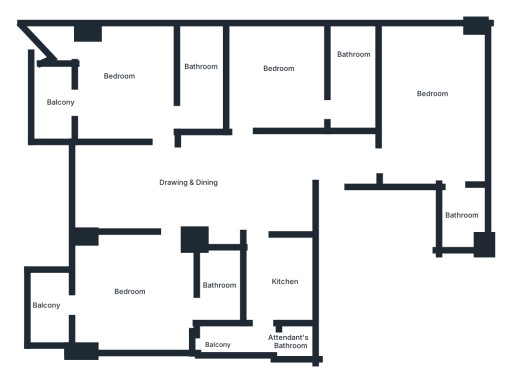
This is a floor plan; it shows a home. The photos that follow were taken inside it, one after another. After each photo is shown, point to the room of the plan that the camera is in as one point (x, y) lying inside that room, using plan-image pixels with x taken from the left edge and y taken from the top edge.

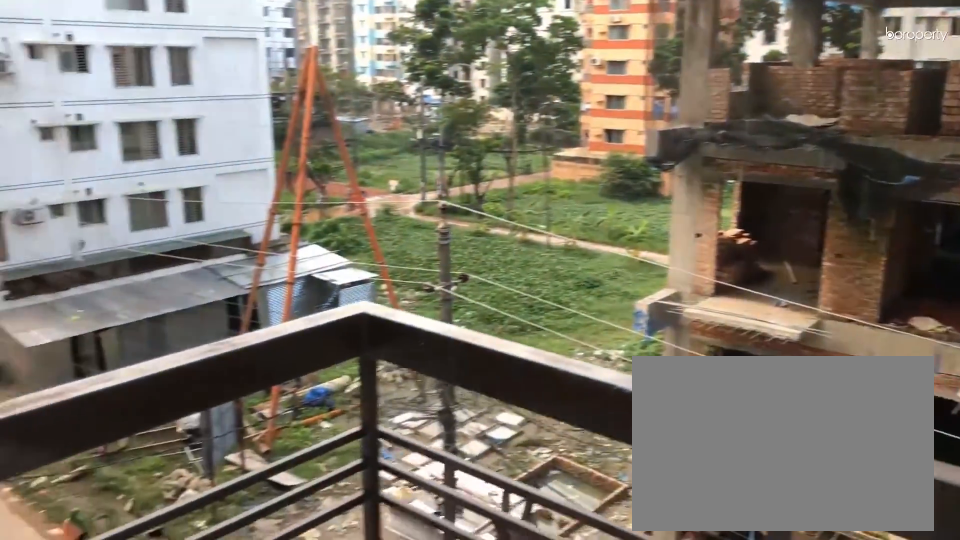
(57, 103)
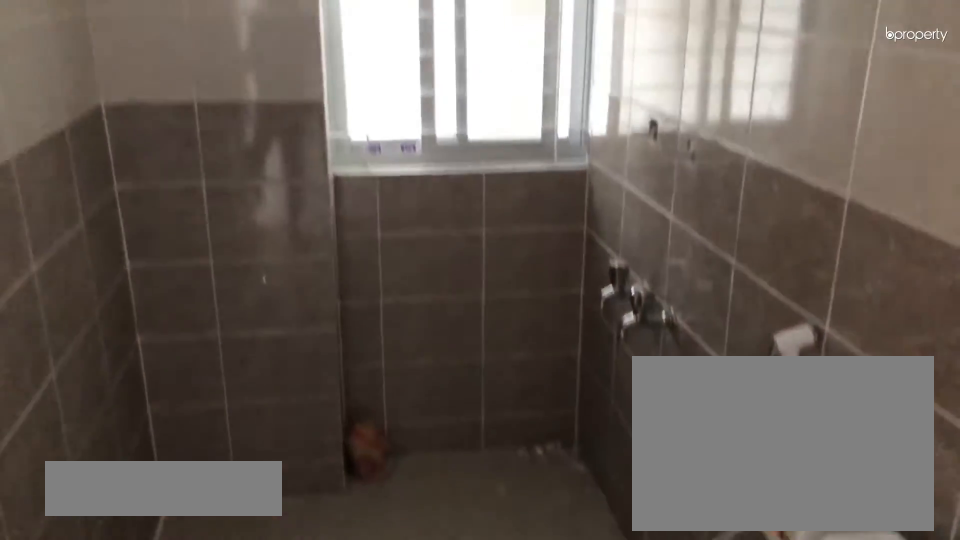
(202, 75)
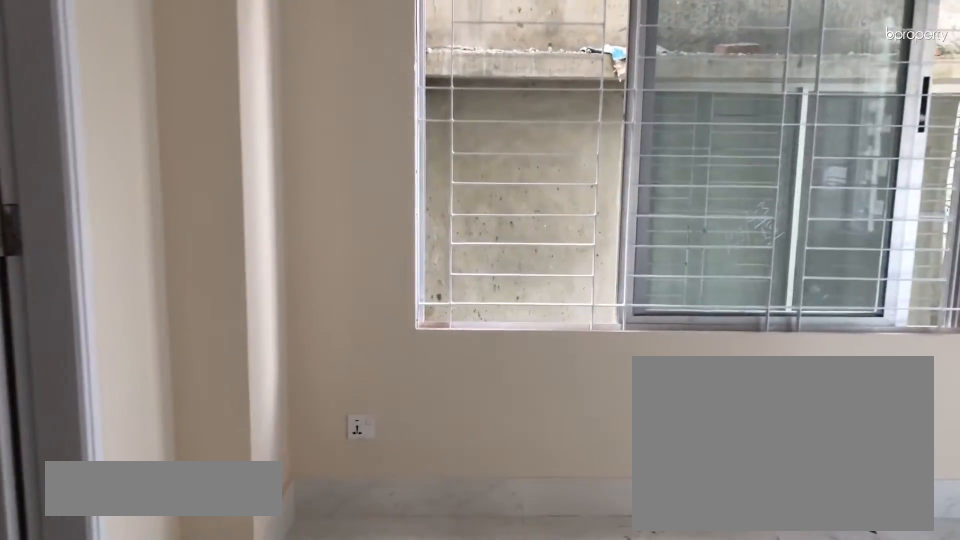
(142, 296)
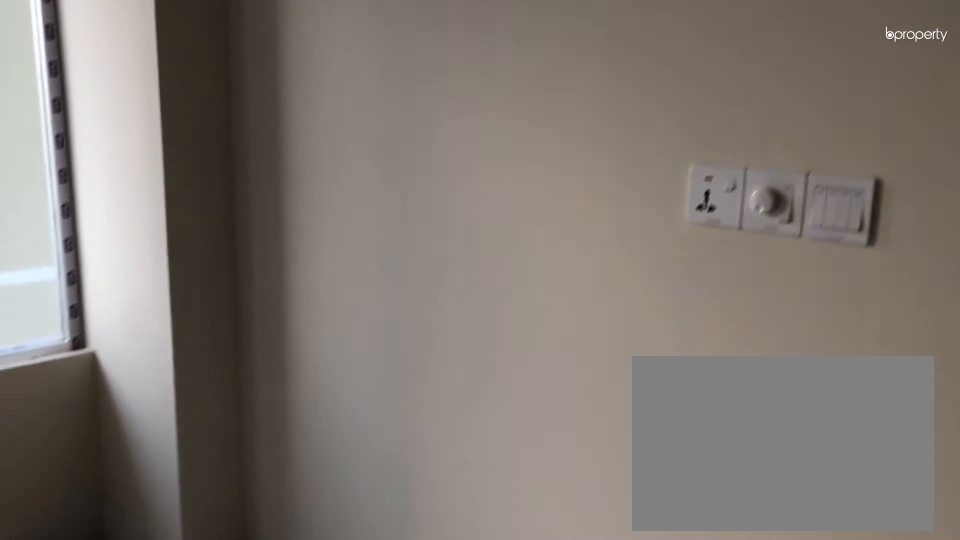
(142, 296)
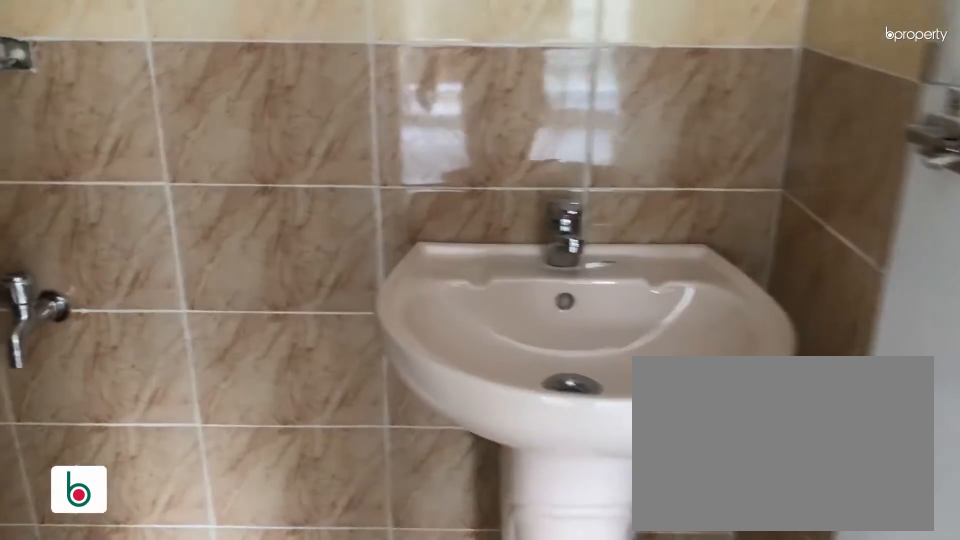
(221, 285)
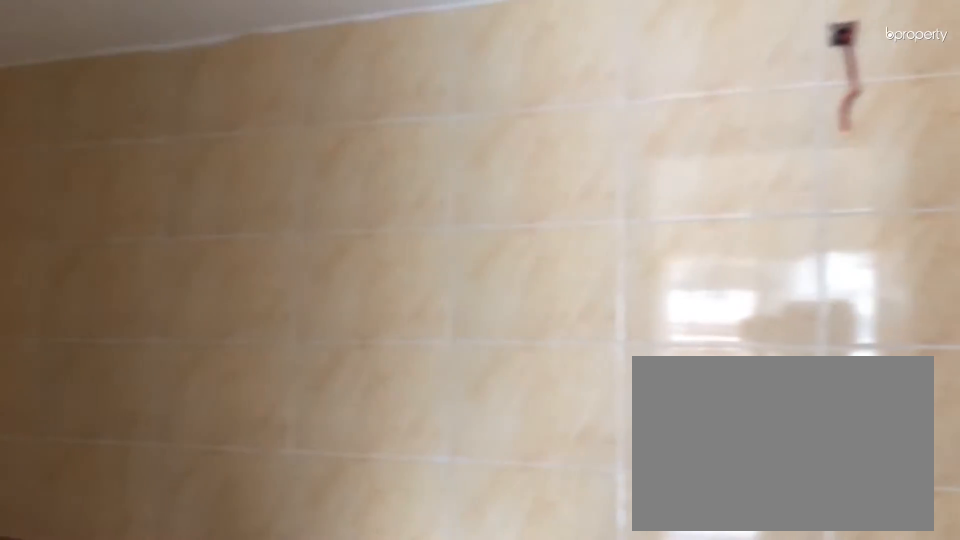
(221, 285)
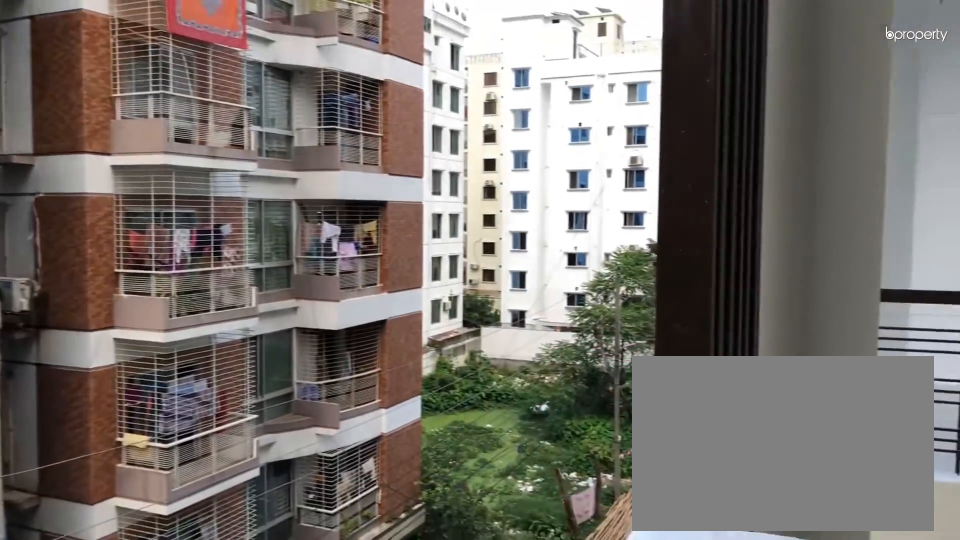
(44, 307)
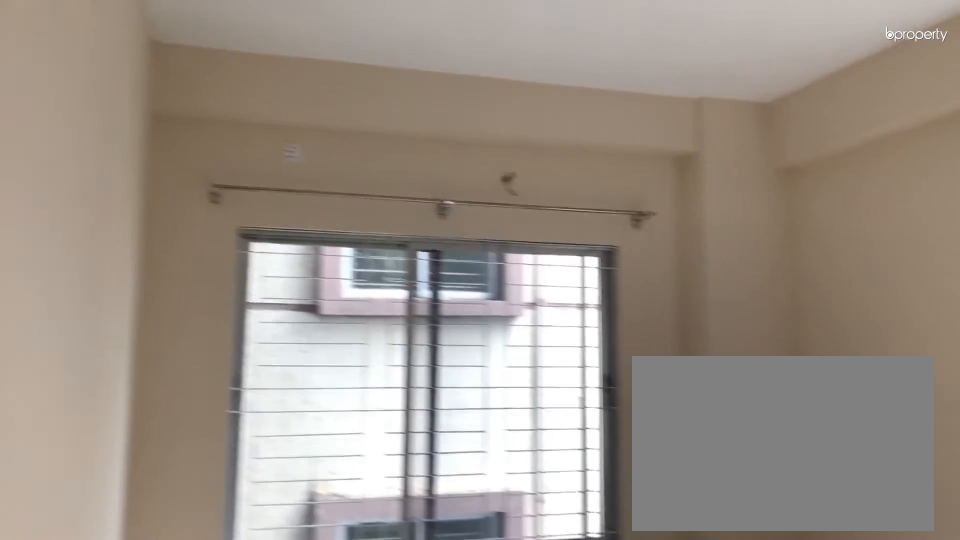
(446, 109)
